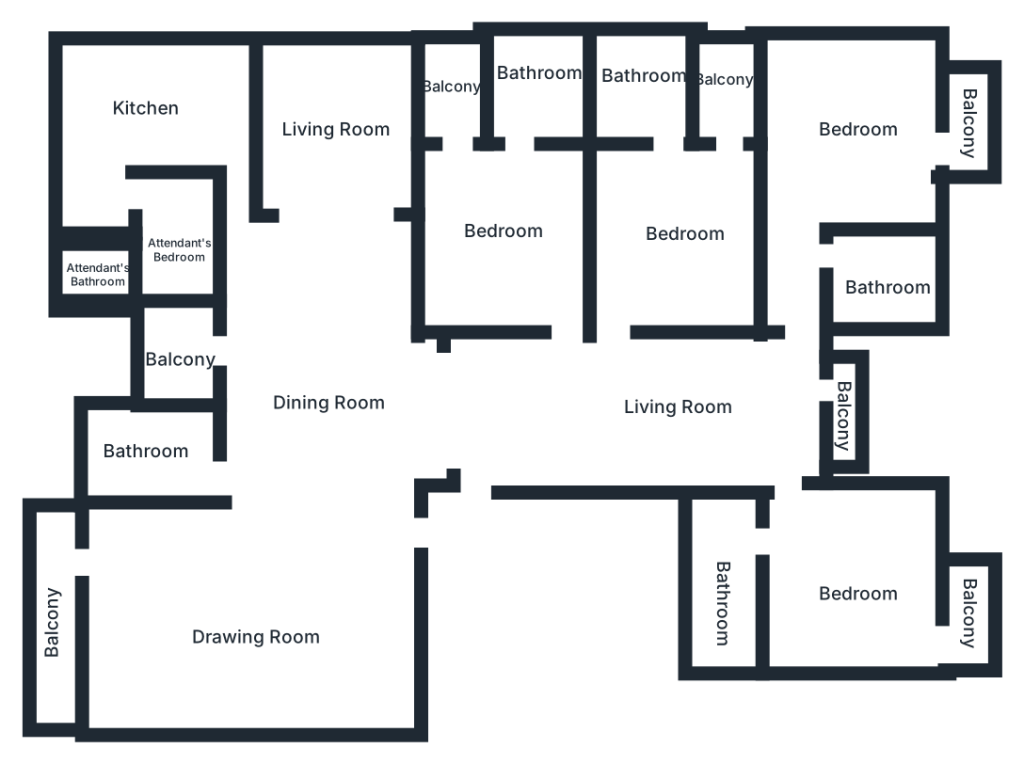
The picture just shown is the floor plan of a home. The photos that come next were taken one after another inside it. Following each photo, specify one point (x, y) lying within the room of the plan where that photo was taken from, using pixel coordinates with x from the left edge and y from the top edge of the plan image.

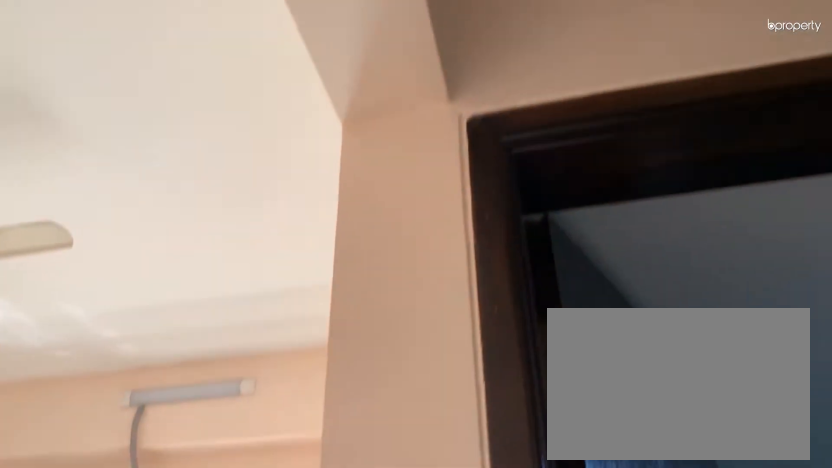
(845, 128)
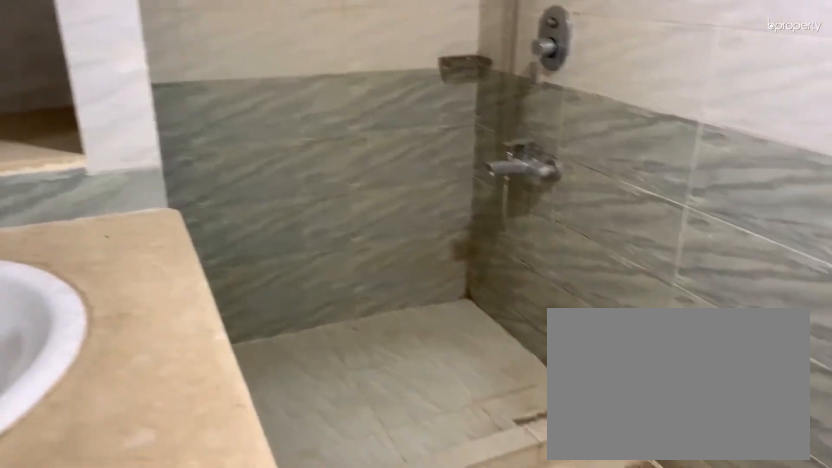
(885, 281)
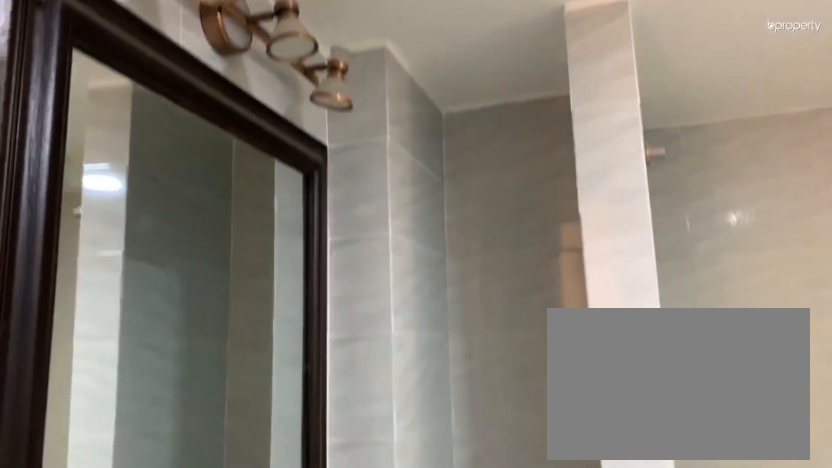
(885, 281)
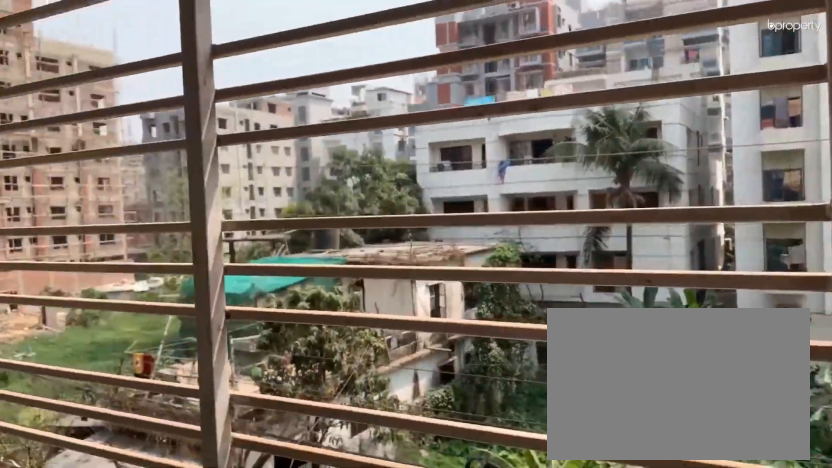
(968, 111)
